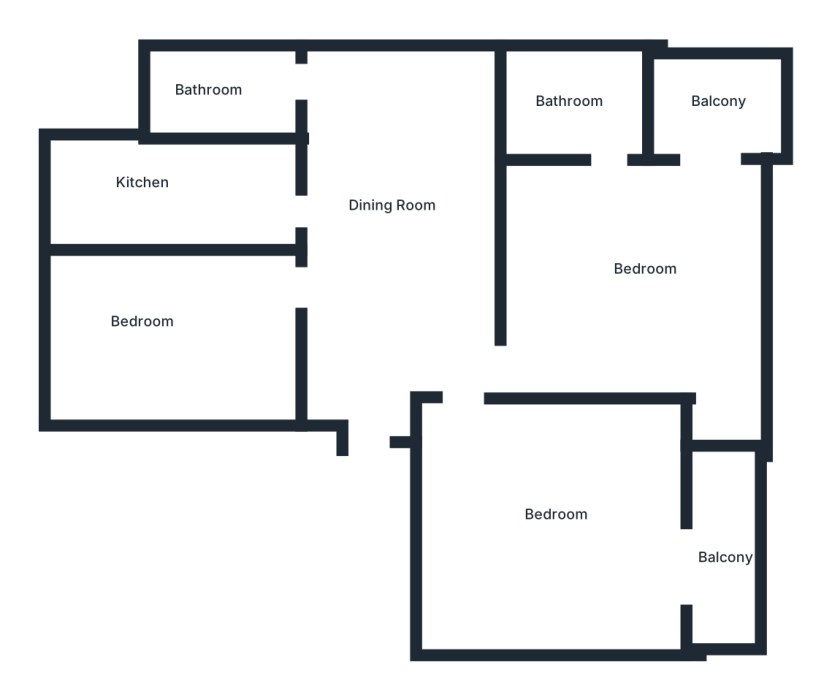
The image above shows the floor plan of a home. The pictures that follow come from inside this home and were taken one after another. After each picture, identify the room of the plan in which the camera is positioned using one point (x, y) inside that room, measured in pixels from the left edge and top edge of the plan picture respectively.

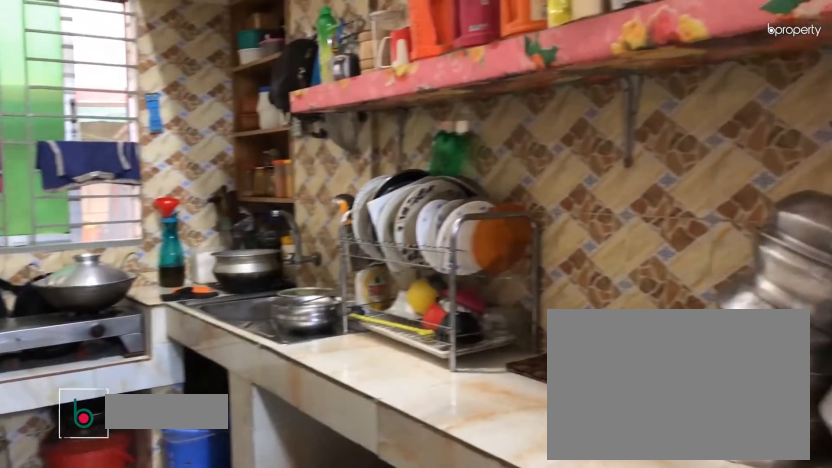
(185, 196)
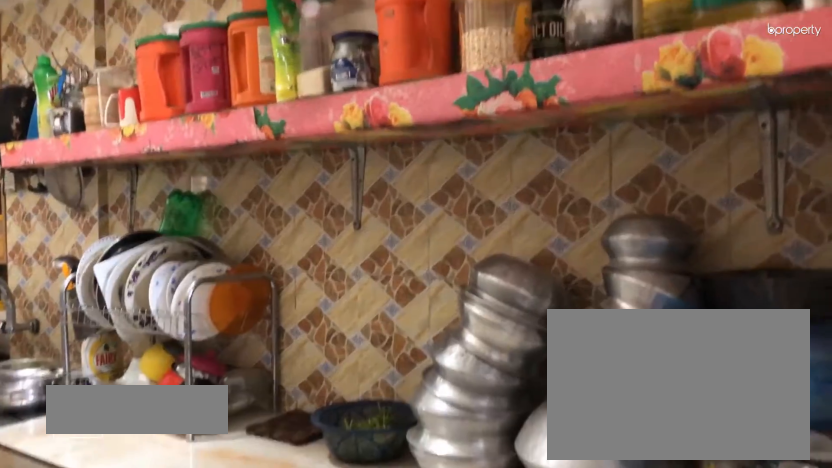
(185, 196)
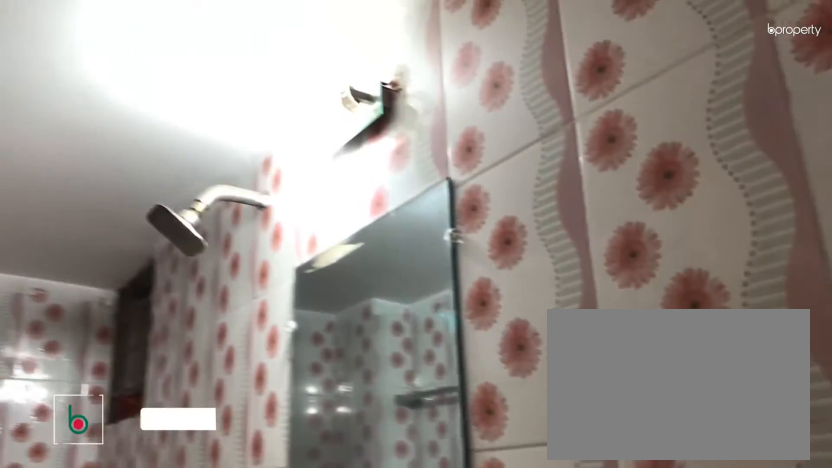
(236, 90)
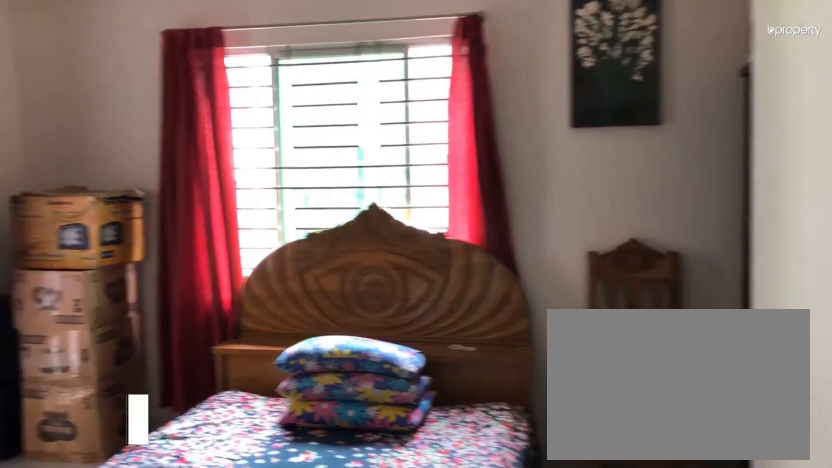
(639, 301)
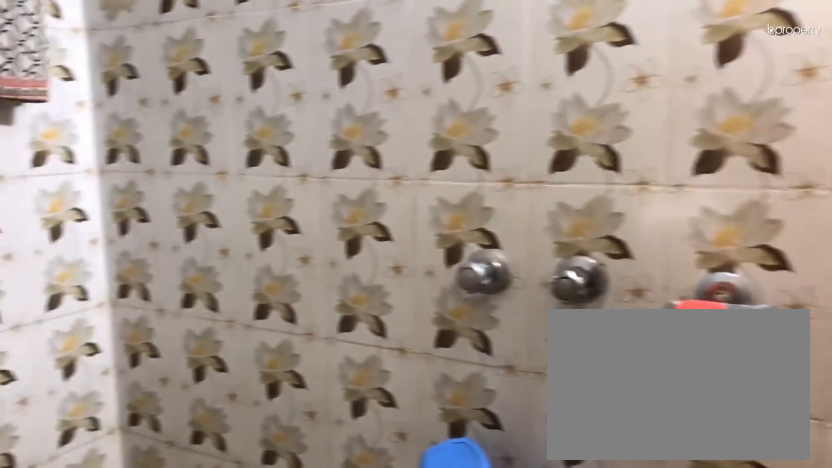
(582, 113)
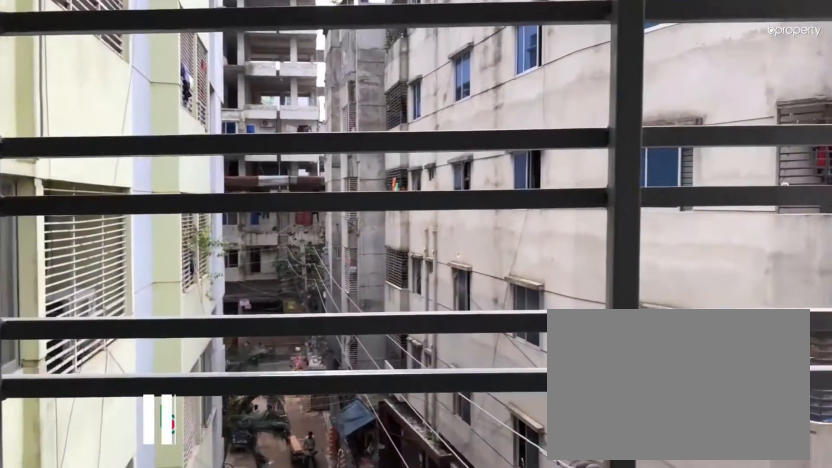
(718, 99)
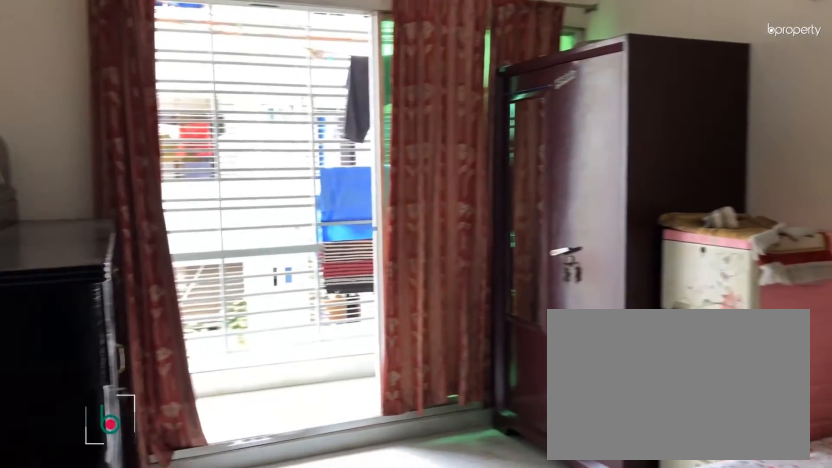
(544, 536)
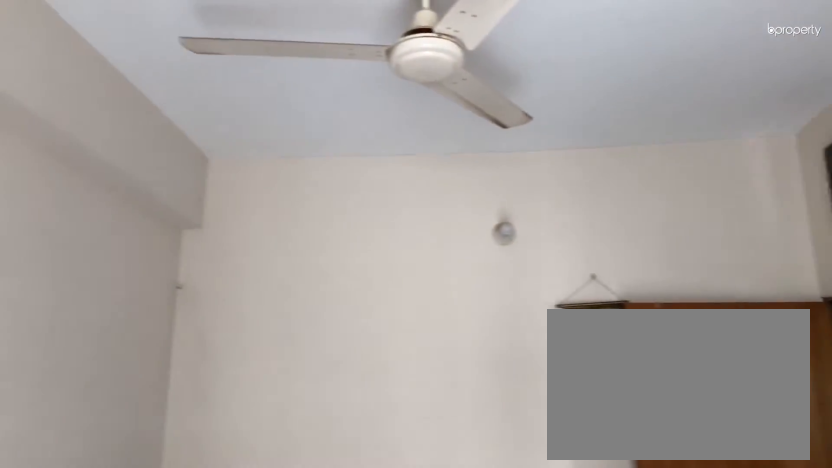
(544, 536)
